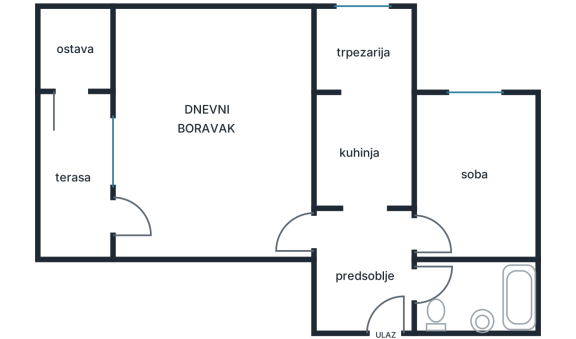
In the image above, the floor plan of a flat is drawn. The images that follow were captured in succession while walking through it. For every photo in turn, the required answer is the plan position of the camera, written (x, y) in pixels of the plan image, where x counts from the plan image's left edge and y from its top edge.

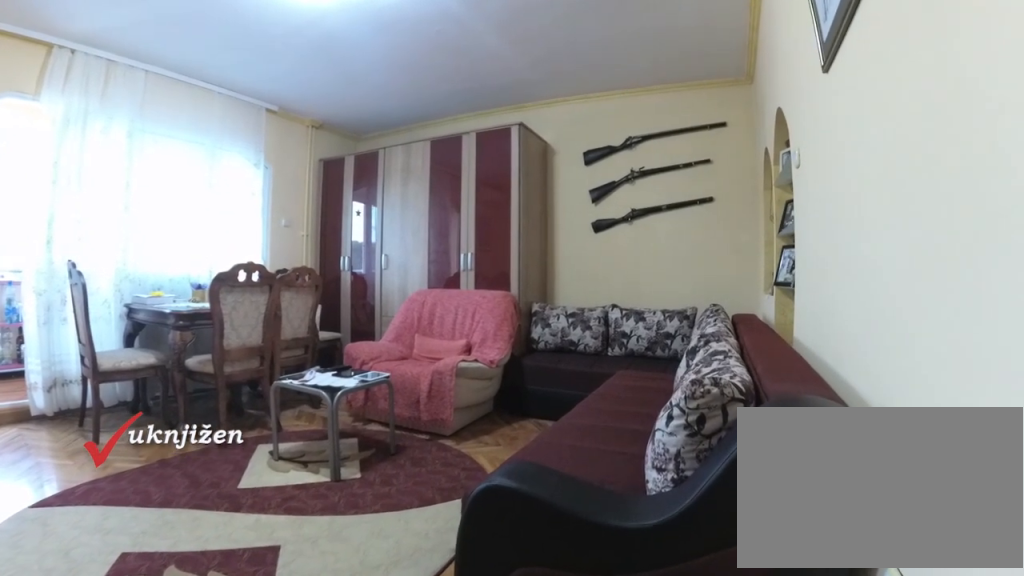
(306, 219)
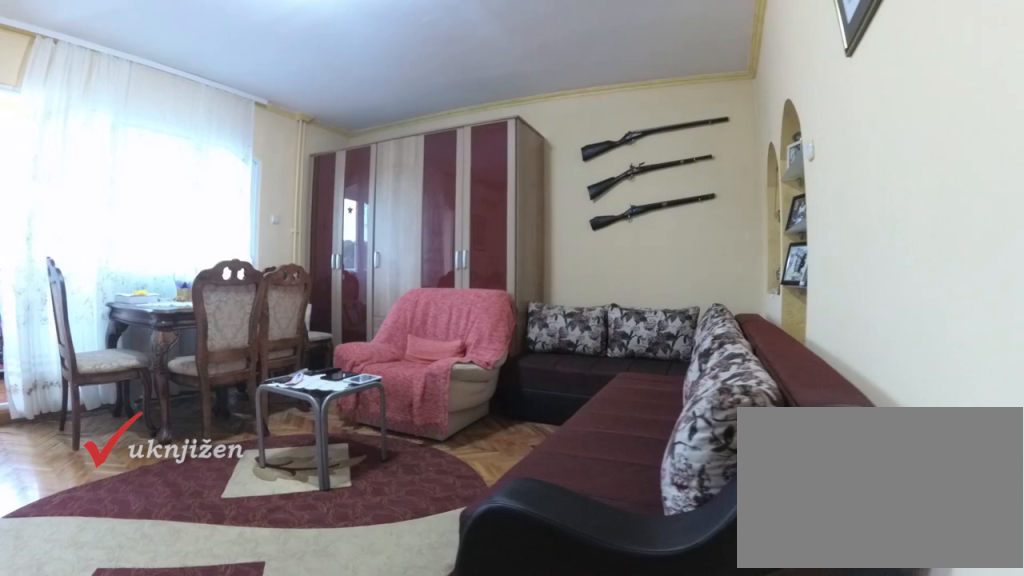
(299, 216)
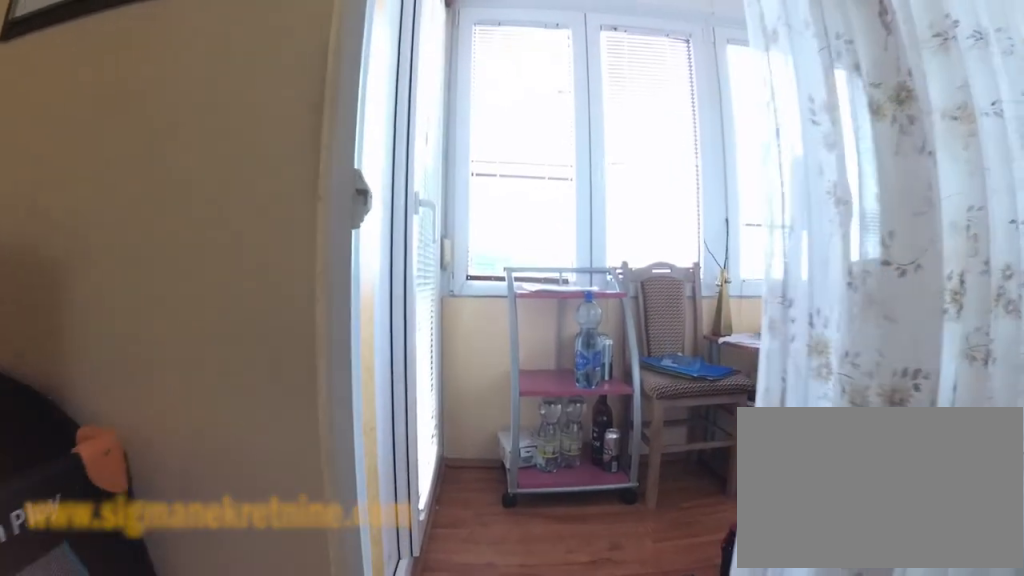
(160, 214)
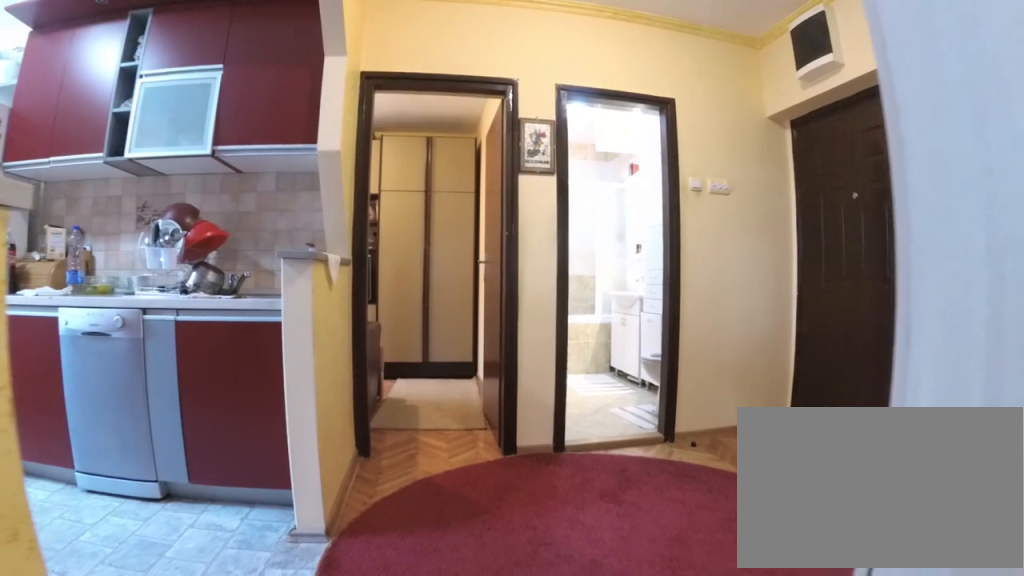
(311, 230)
